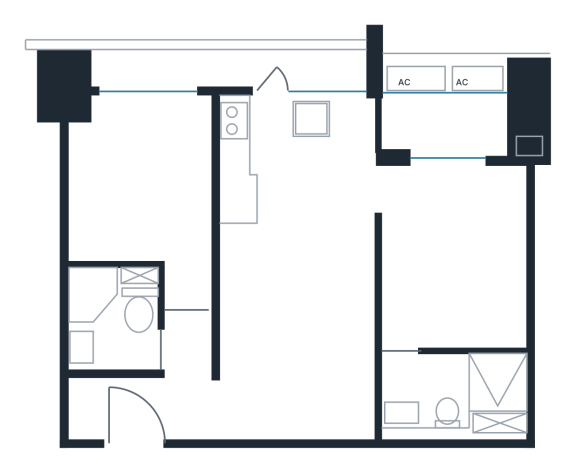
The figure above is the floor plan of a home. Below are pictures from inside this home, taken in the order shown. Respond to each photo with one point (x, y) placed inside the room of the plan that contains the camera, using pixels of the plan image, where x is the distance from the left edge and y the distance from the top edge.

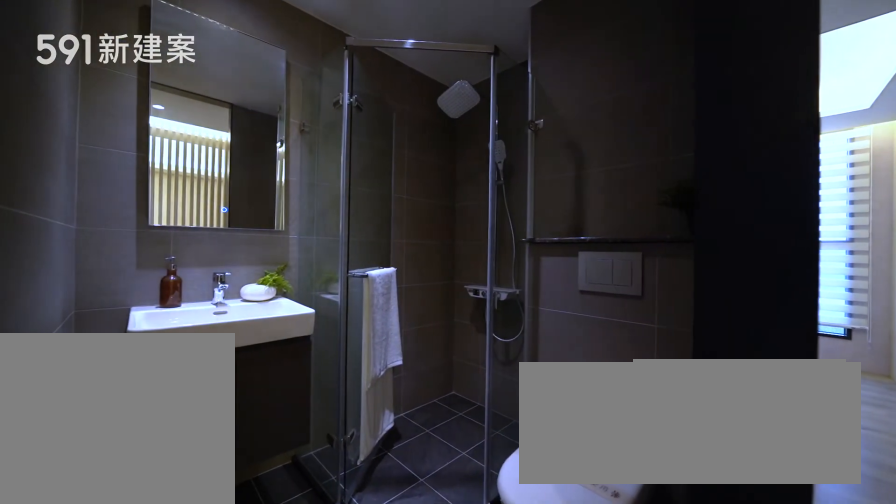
(113, 316)
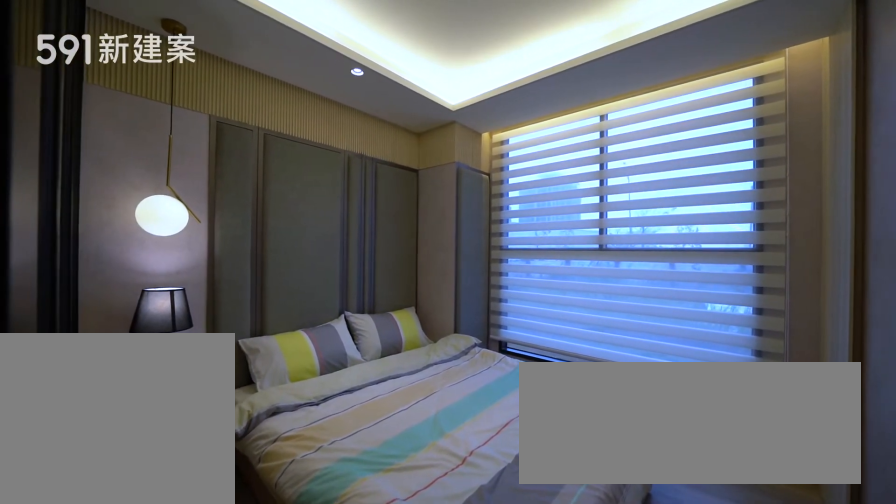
(142, 186)
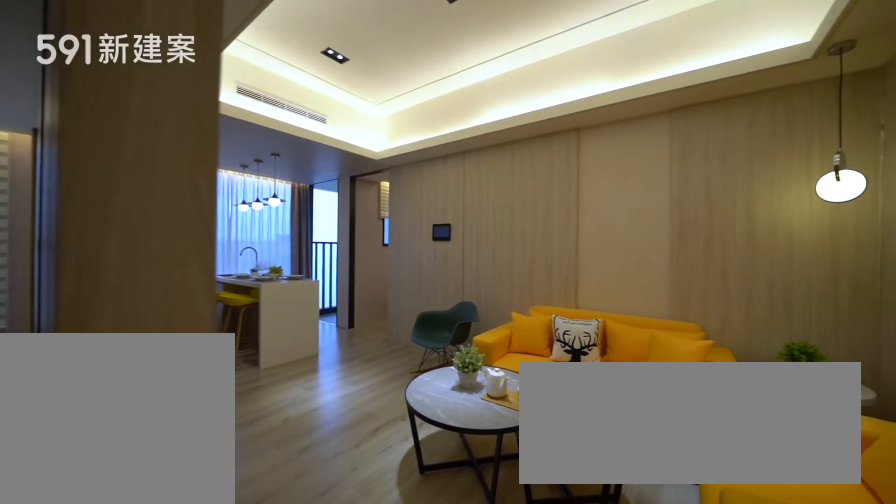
(299, 336)
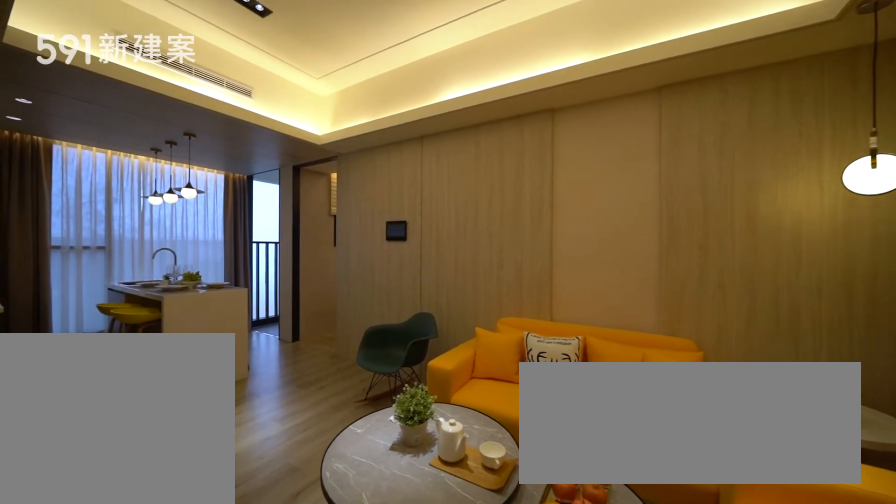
(299, 336)
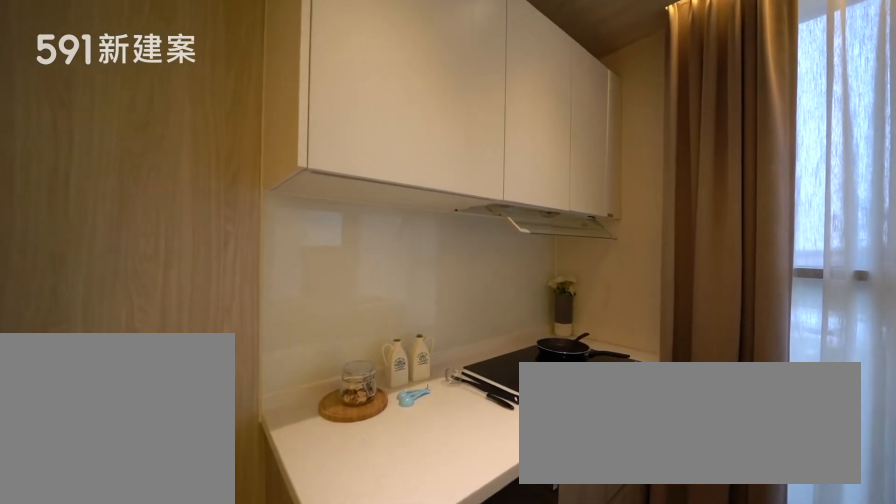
(259, 143)
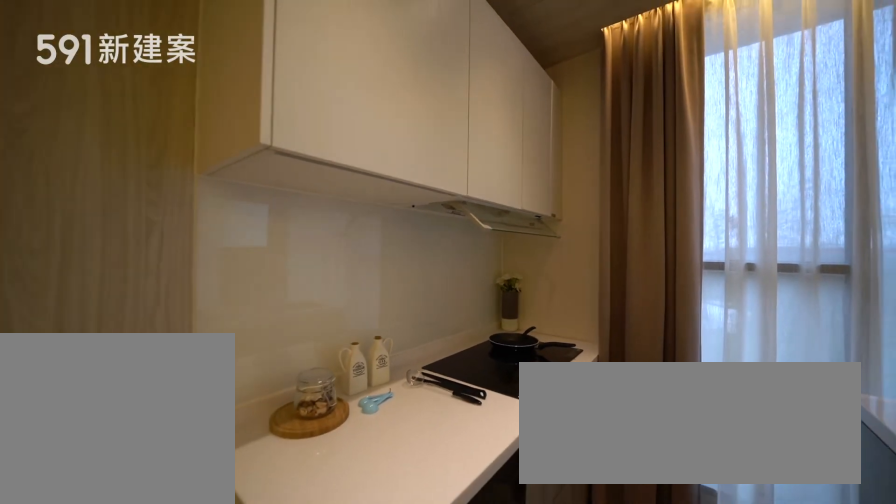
(259, 143)
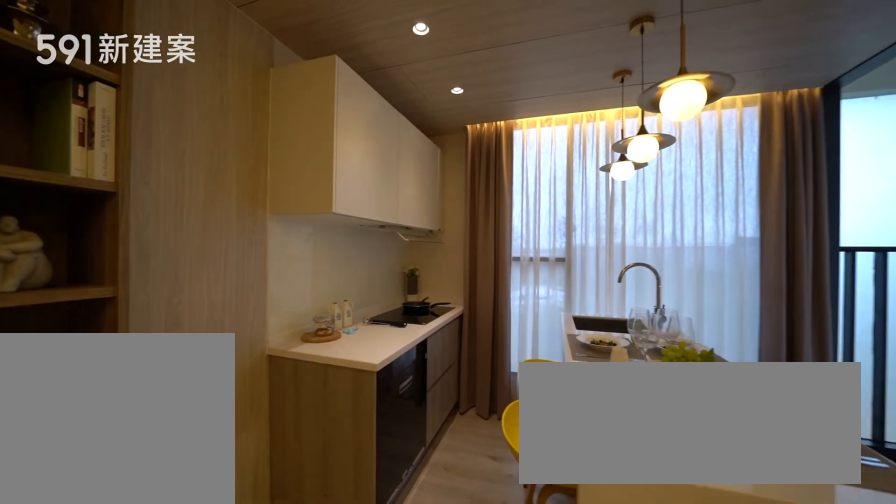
(311, 178)
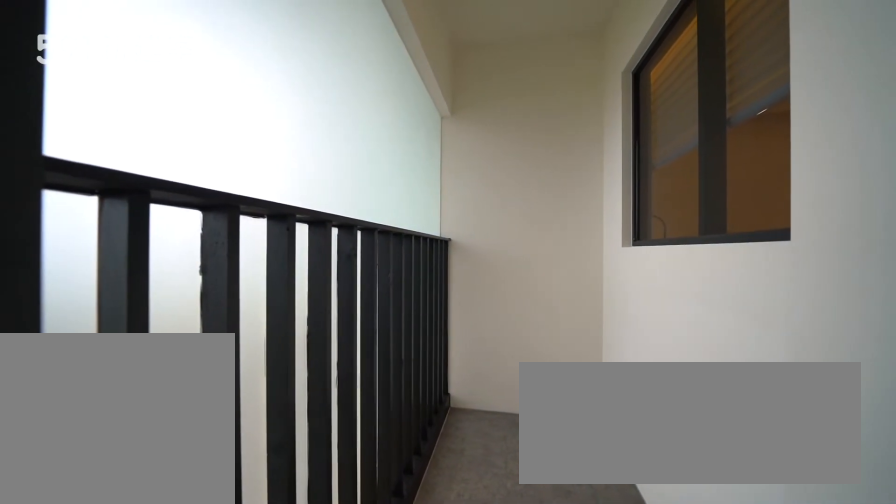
(449, 126)
